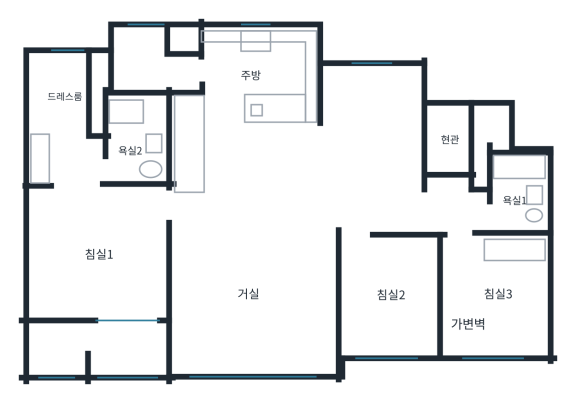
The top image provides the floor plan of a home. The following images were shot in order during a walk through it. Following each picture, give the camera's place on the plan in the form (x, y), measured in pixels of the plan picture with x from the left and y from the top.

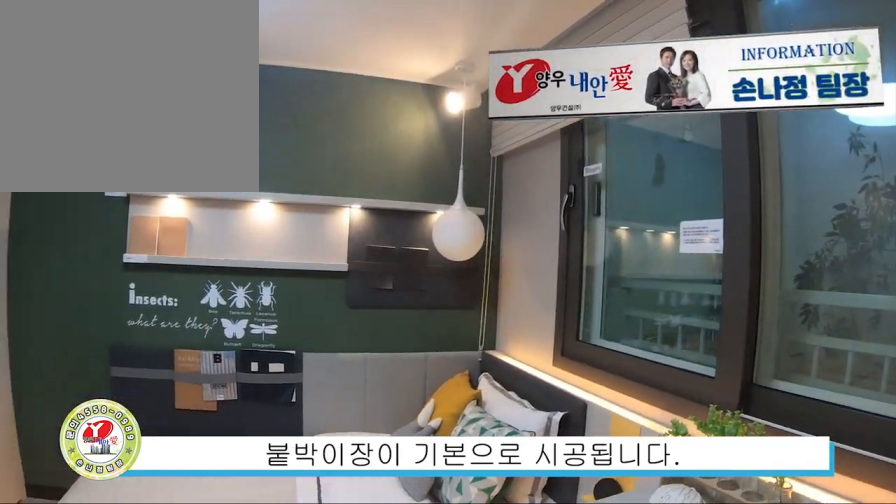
(495, 313)
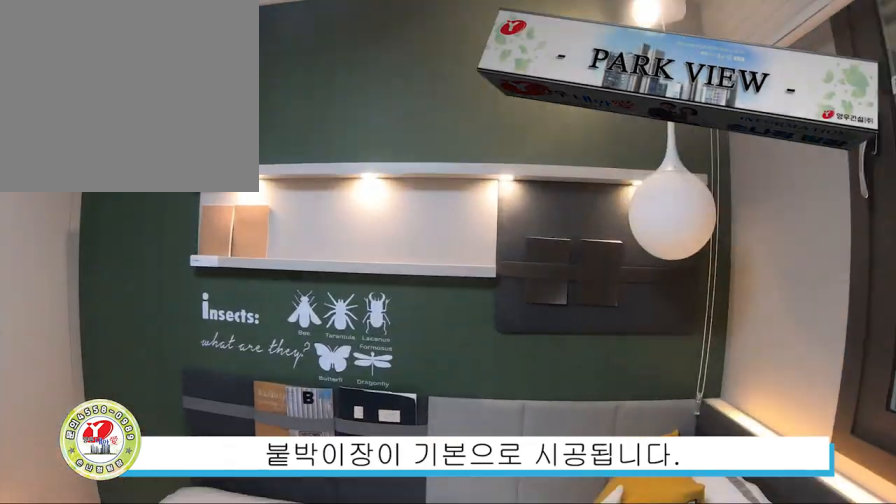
(495, 308)
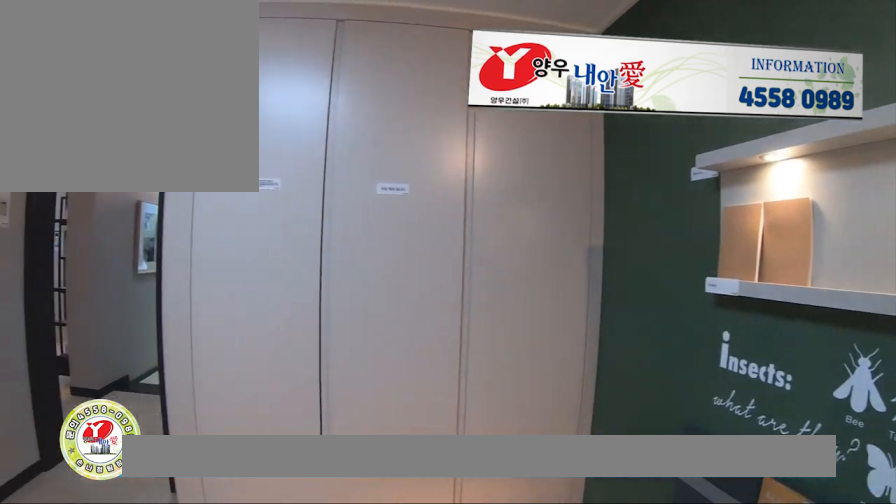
(495, 308)
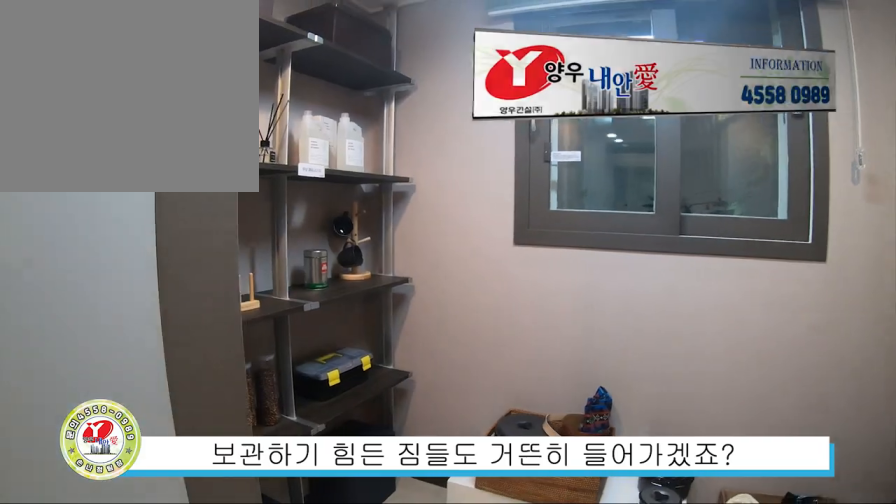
(369, 124)
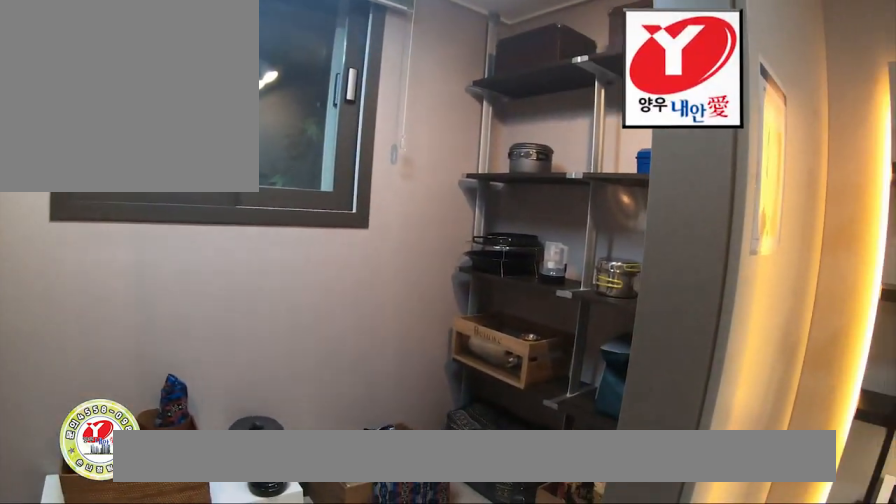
(372, 124)
